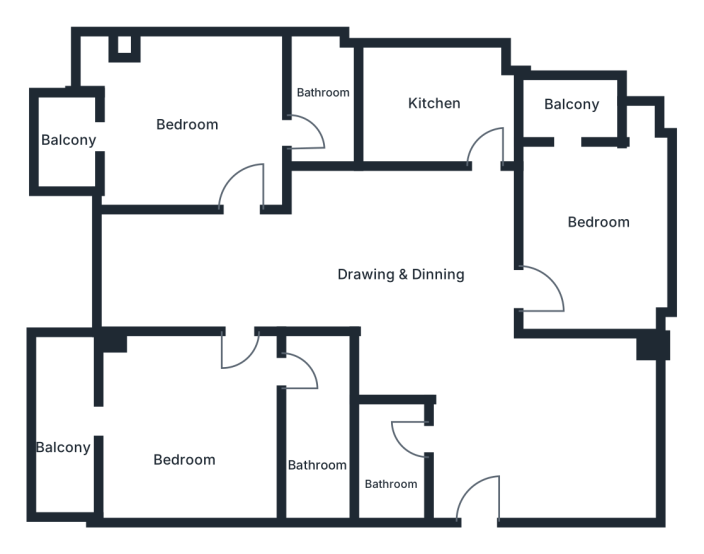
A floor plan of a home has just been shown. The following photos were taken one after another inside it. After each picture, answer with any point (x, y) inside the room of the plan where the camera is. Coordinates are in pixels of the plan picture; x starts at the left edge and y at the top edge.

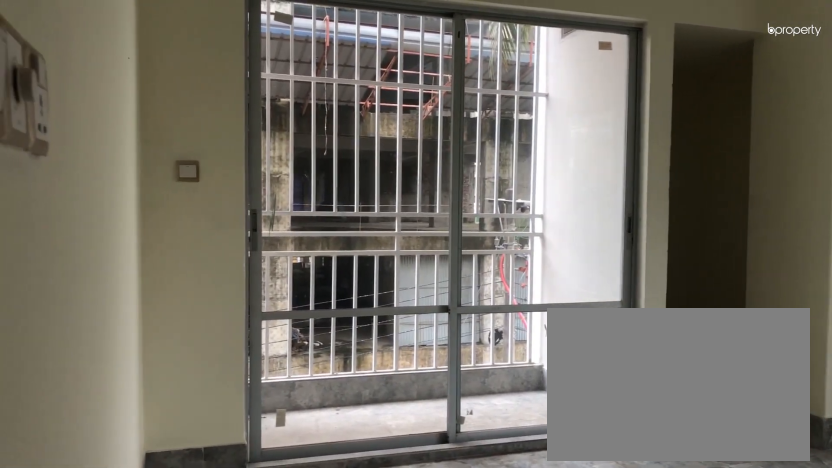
(188, 127)
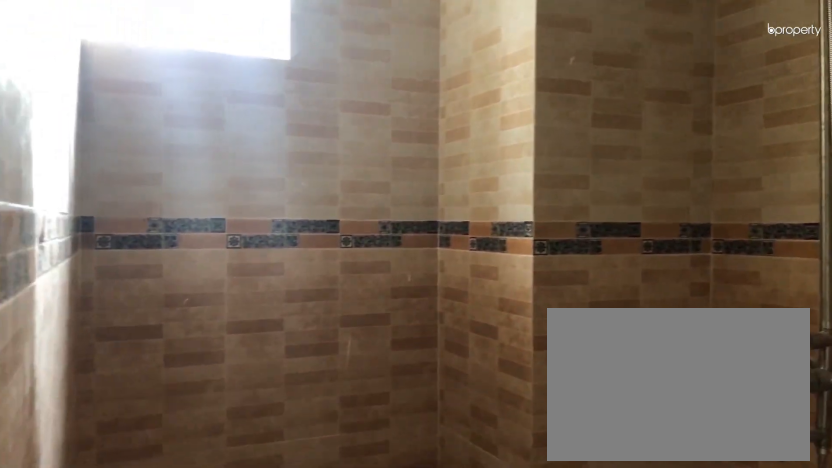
(321, 104)
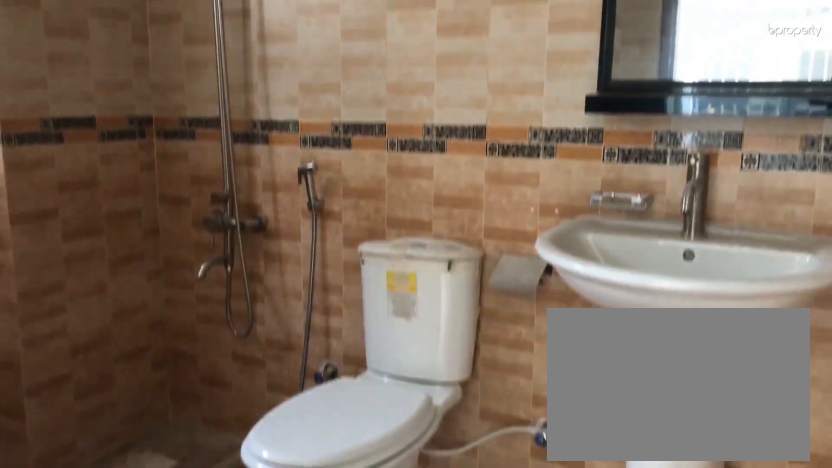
(321, 104)
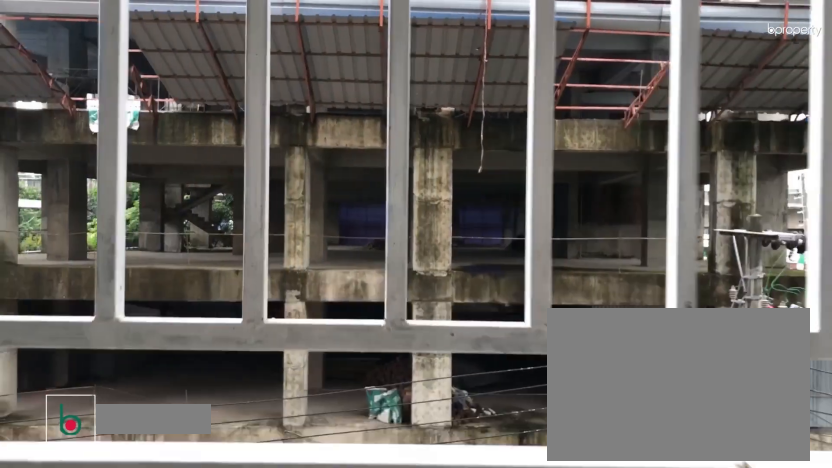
(70, 139)
